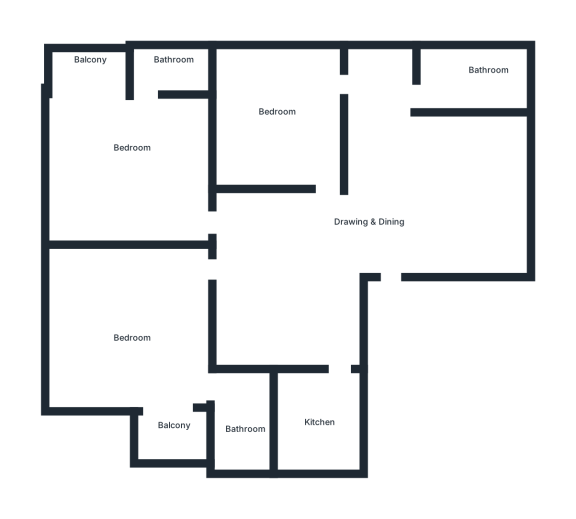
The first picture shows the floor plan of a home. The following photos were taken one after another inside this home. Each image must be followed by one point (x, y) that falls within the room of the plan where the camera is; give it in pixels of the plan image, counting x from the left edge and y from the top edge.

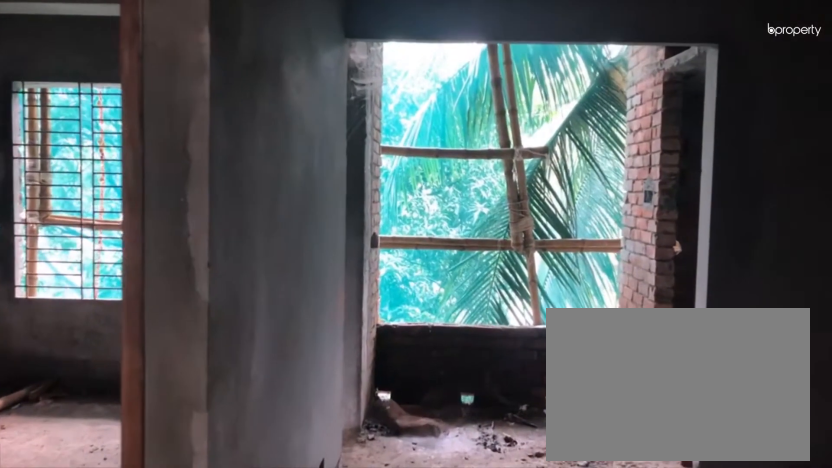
(415, 201)
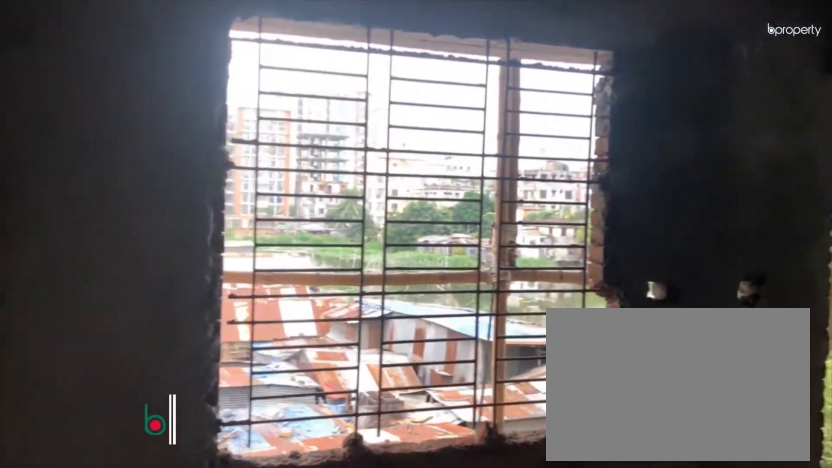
(128, 150)
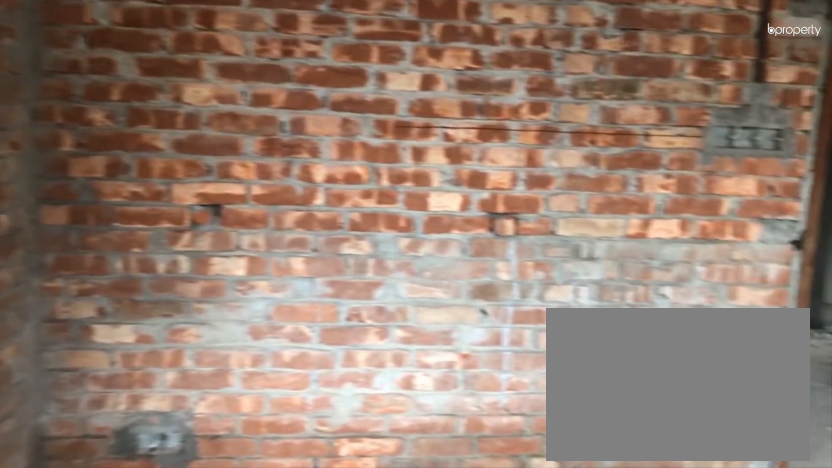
(136, 147)
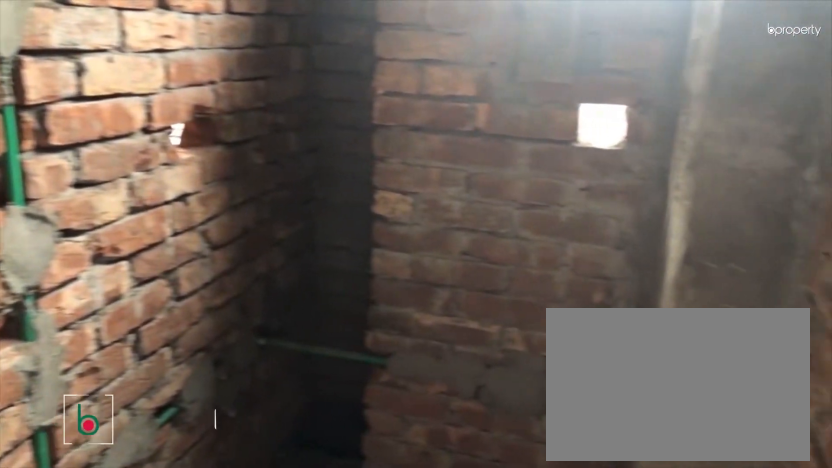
(241, 424)
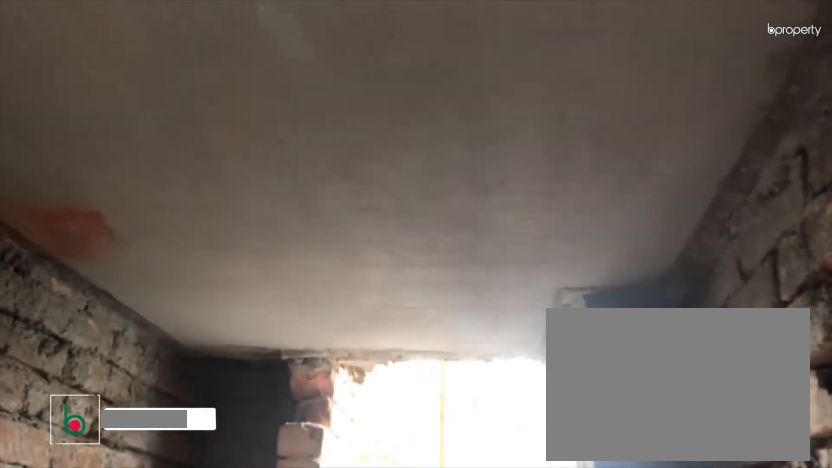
(240, 414)
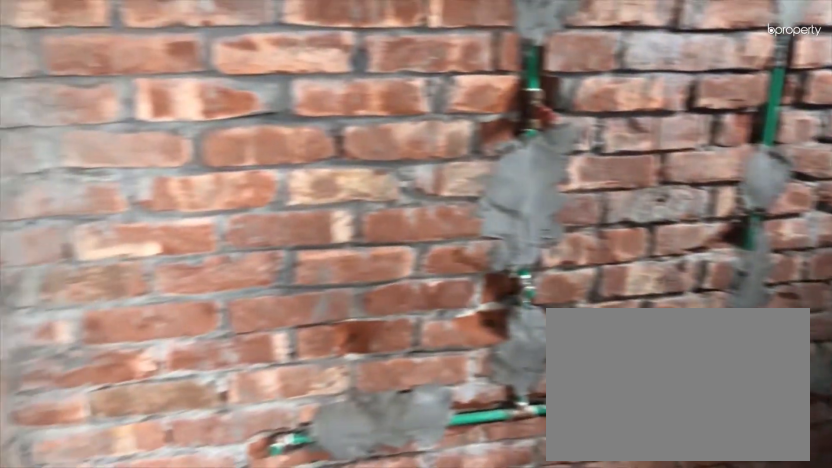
(240, 414)
